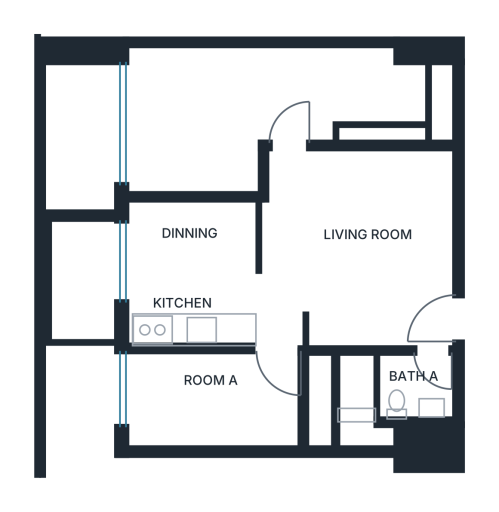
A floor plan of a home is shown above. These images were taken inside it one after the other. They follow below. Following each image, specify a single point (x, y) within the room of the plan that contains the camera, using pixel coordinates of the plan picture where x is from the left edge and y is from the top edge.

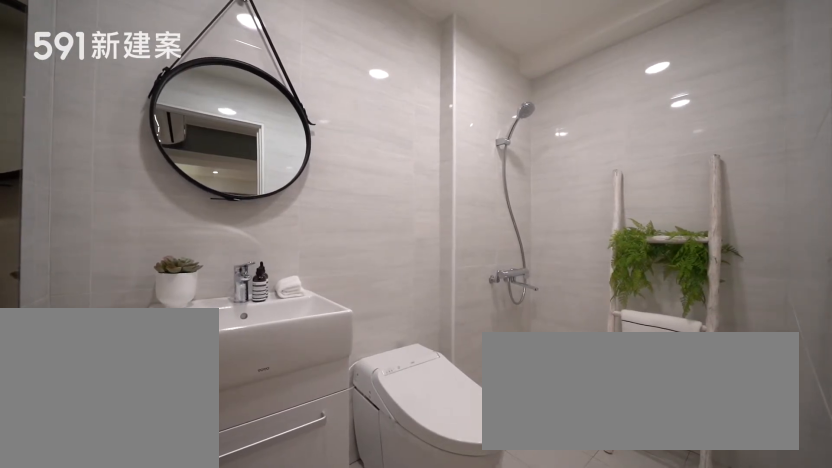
(393, 401)
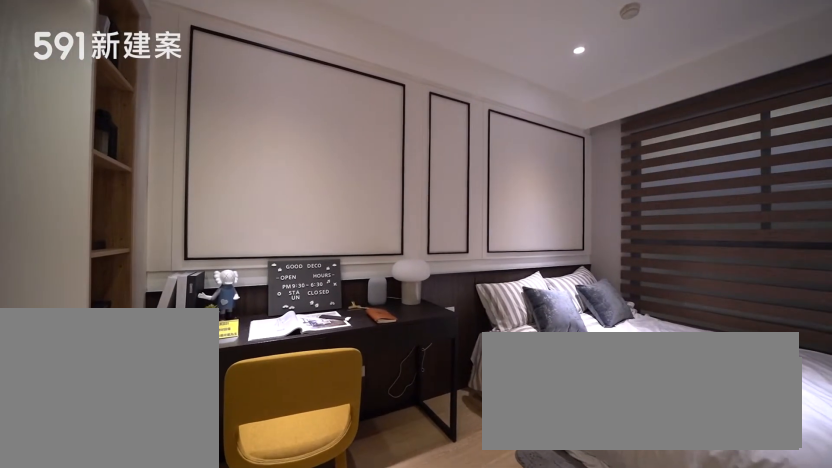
(228, 400)
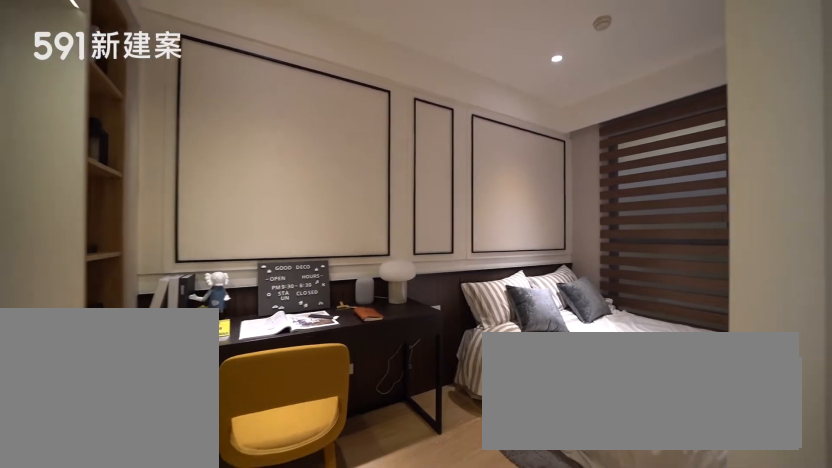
(228, 400)
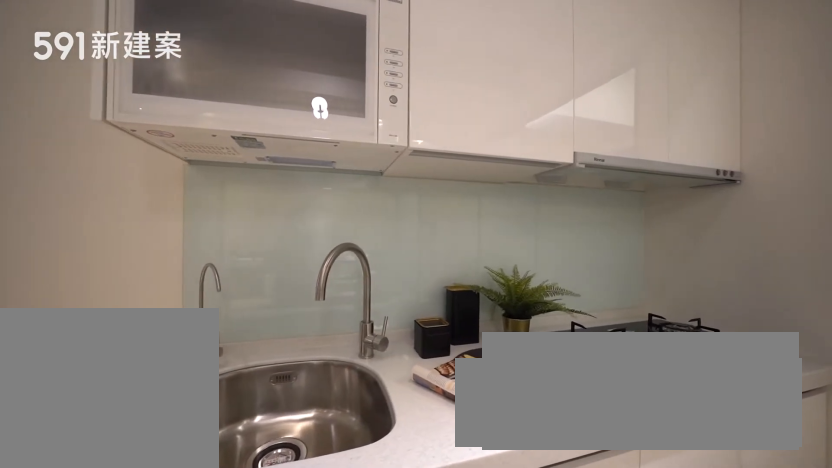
(186, 313)
